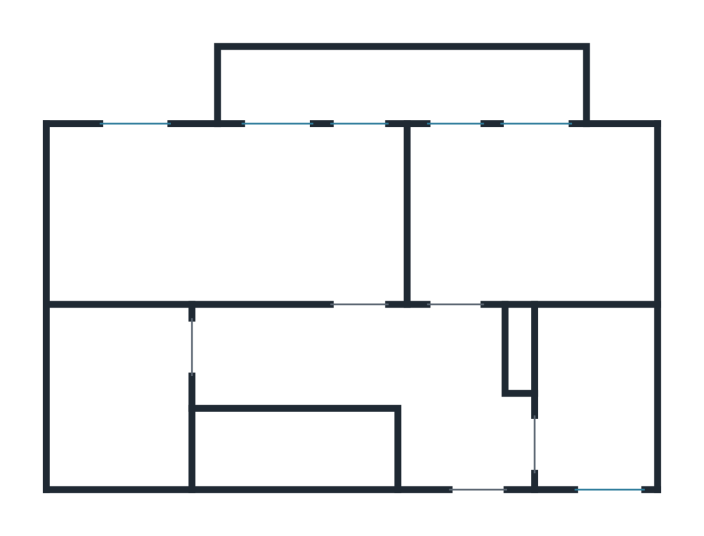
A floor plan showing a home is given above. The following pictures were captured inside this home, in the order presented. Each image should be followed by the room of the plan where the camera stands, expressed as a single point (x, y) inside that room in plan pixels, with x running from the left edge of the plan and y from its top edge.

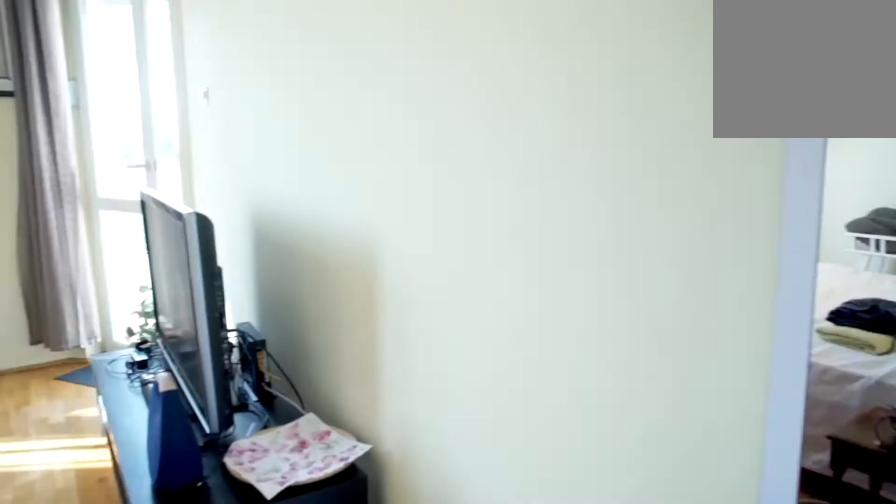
(317, 352)
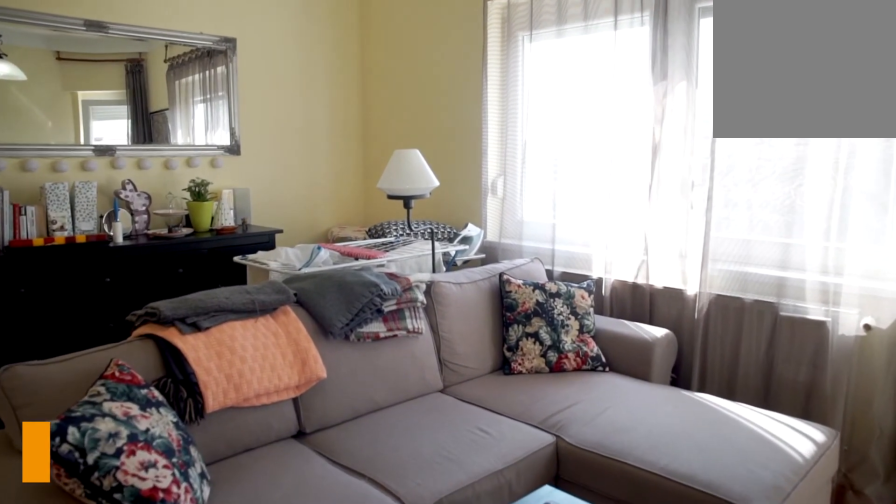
(227, 219)
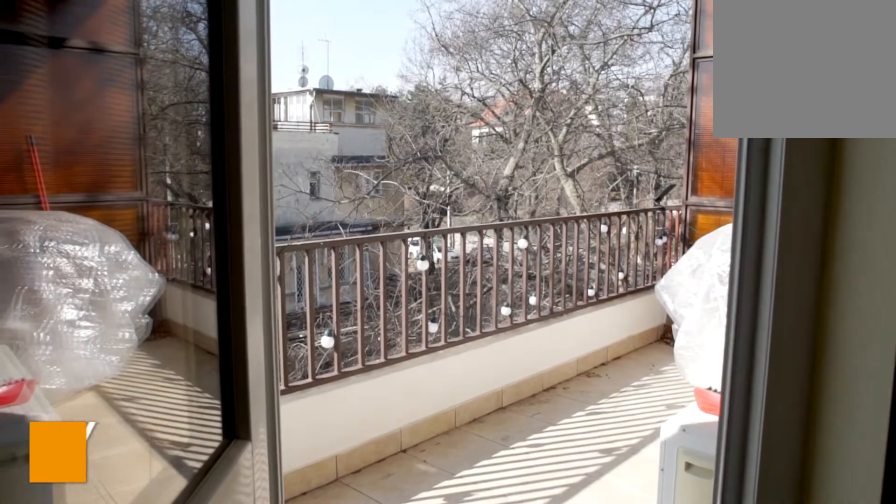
(395, 87)
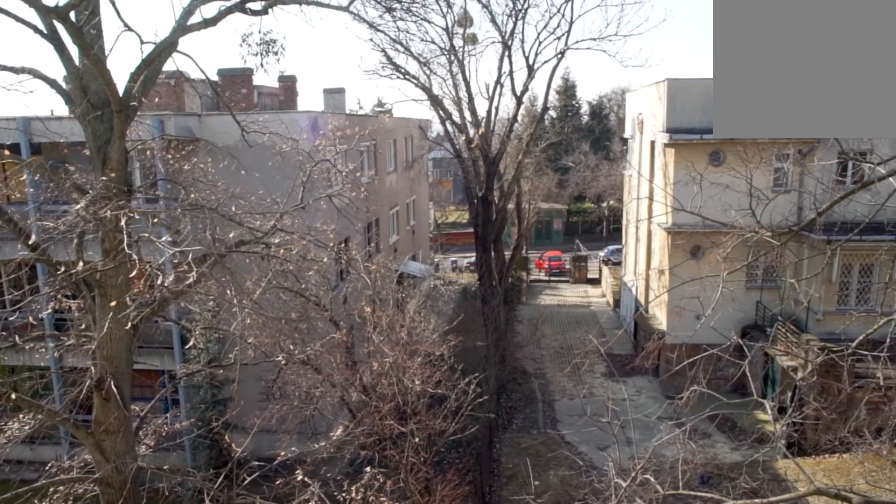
(395, 88)
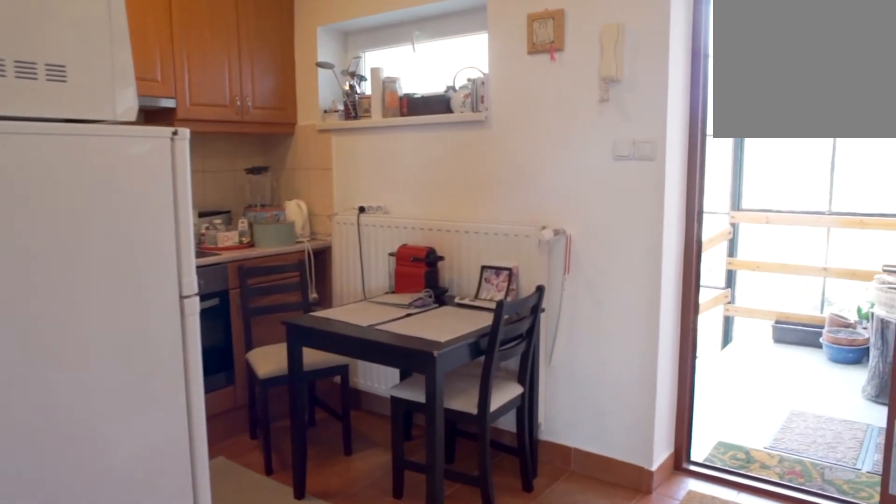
(395, 358)
